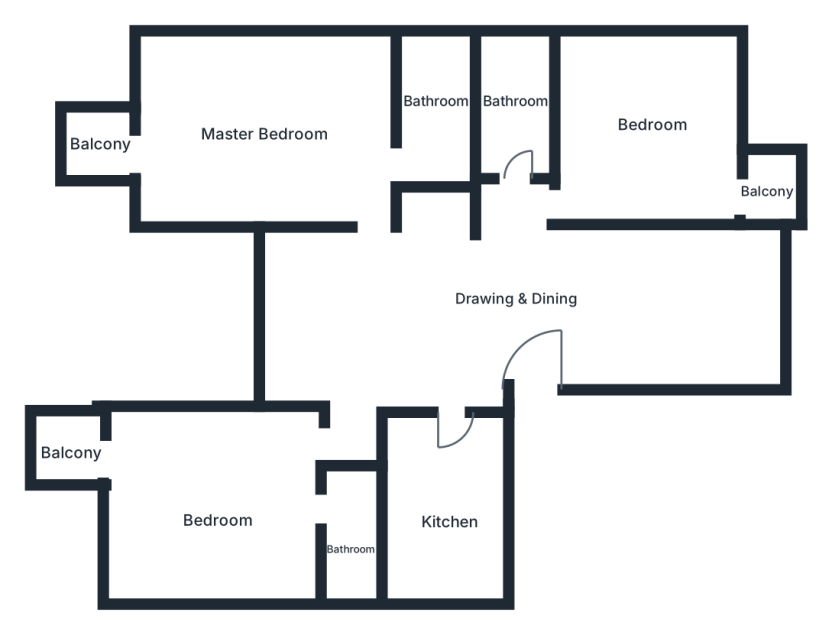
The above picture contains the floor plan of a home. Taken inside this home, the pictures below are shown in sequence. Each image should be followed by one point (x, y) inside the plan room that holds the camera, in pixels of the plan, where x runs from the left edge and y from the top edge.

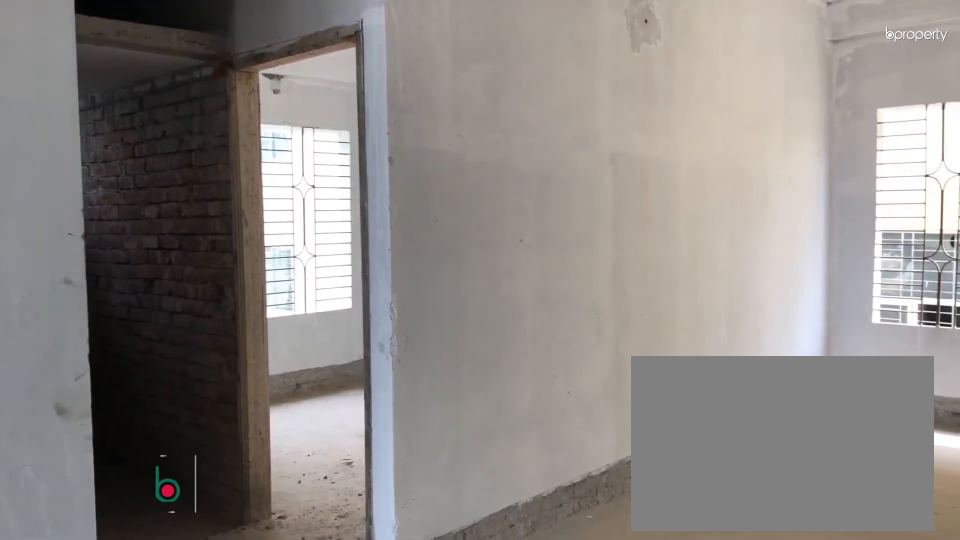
(670, 308)
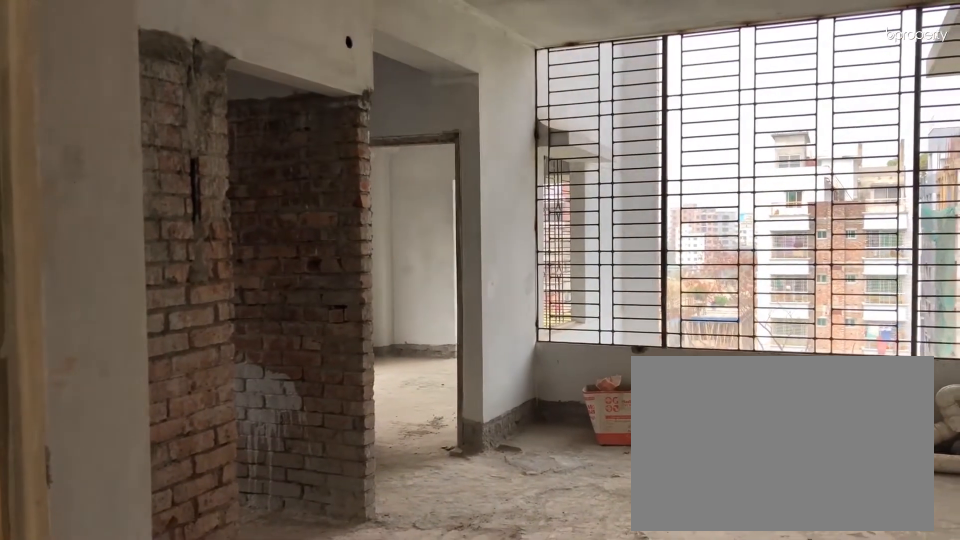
(377, 315)
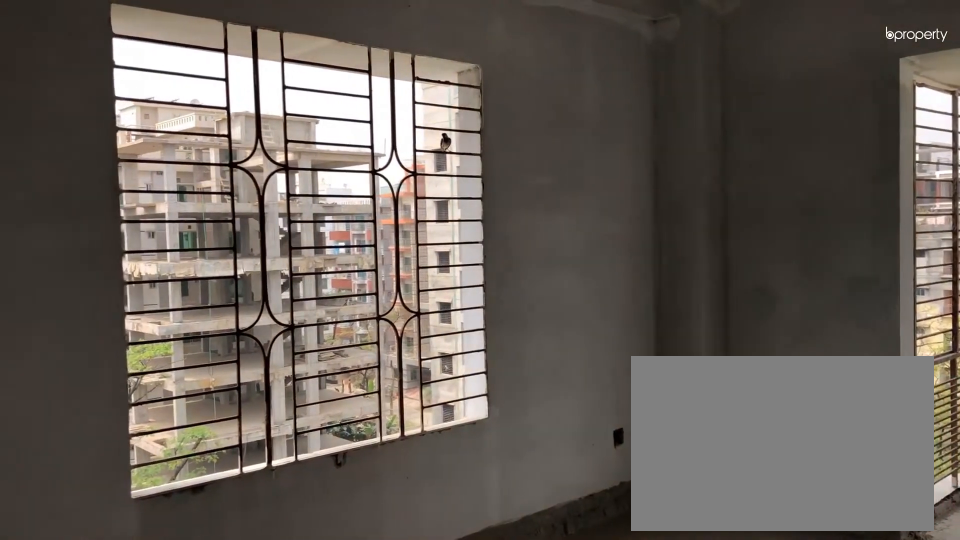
(224, 510)
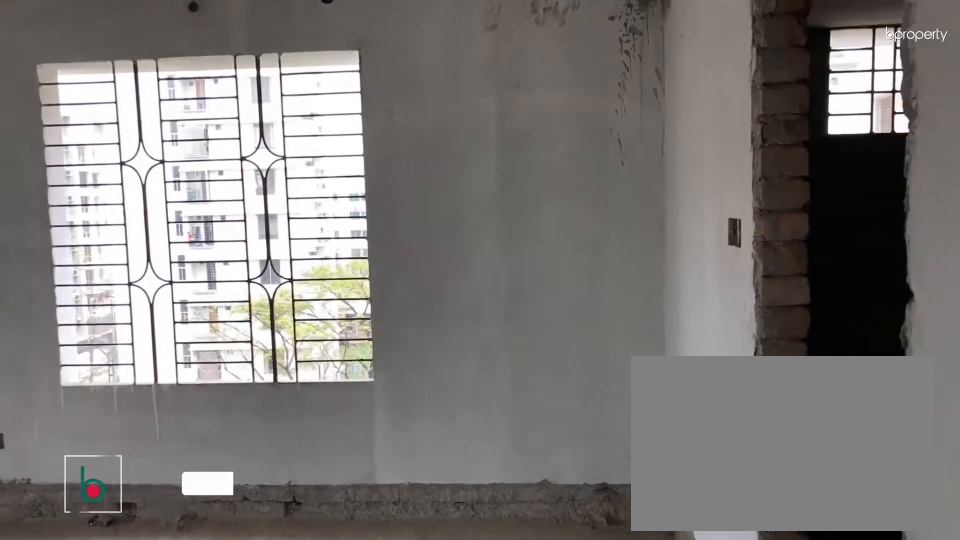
(278, 125)
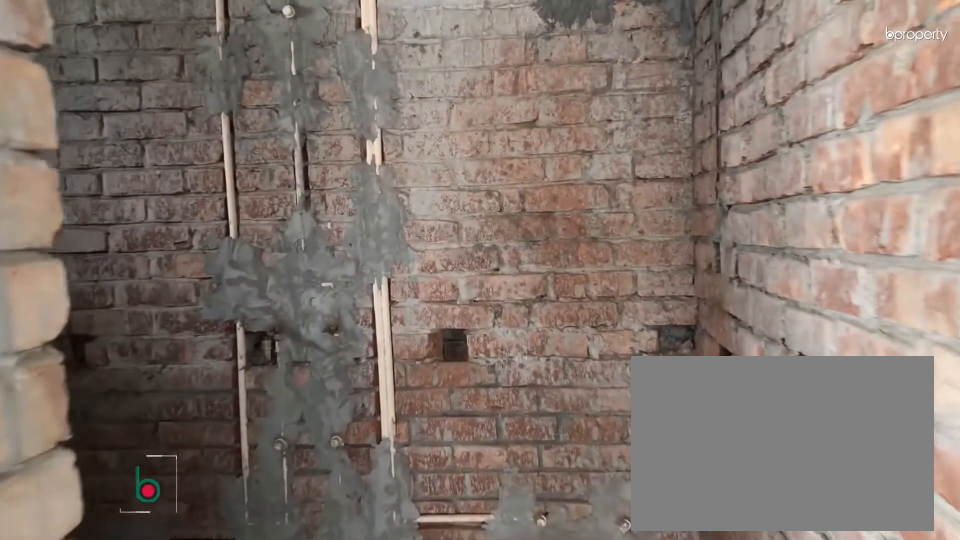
(437, 88)
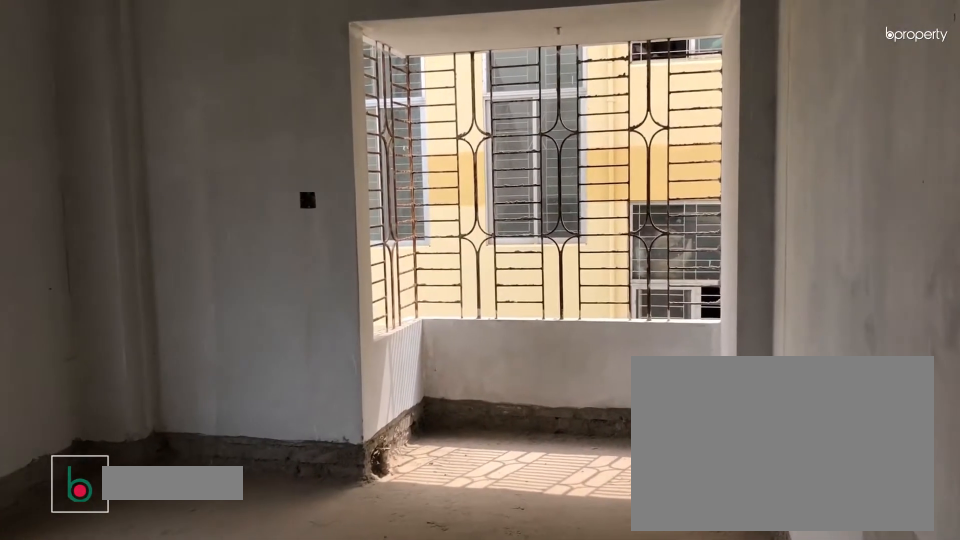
(645, 126)
